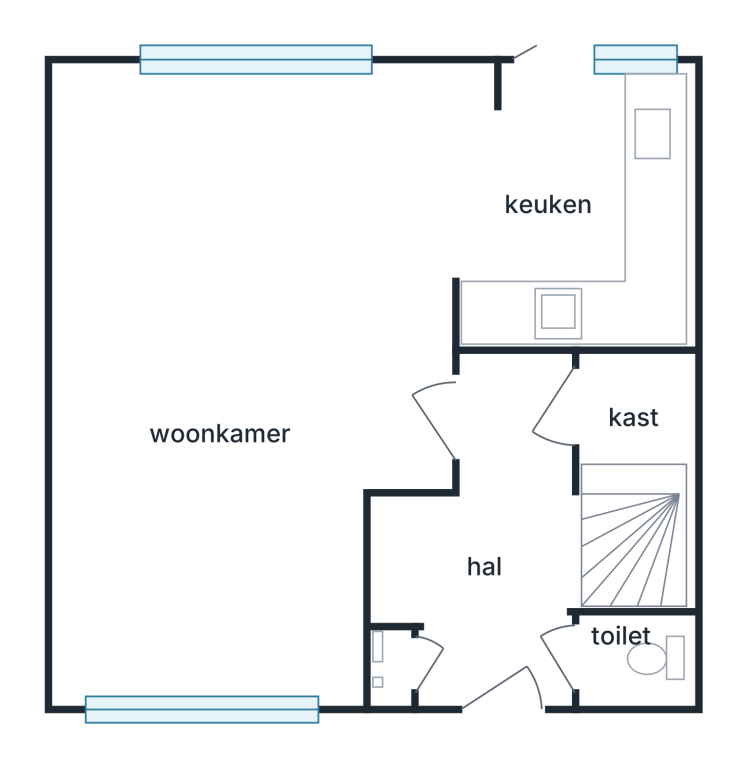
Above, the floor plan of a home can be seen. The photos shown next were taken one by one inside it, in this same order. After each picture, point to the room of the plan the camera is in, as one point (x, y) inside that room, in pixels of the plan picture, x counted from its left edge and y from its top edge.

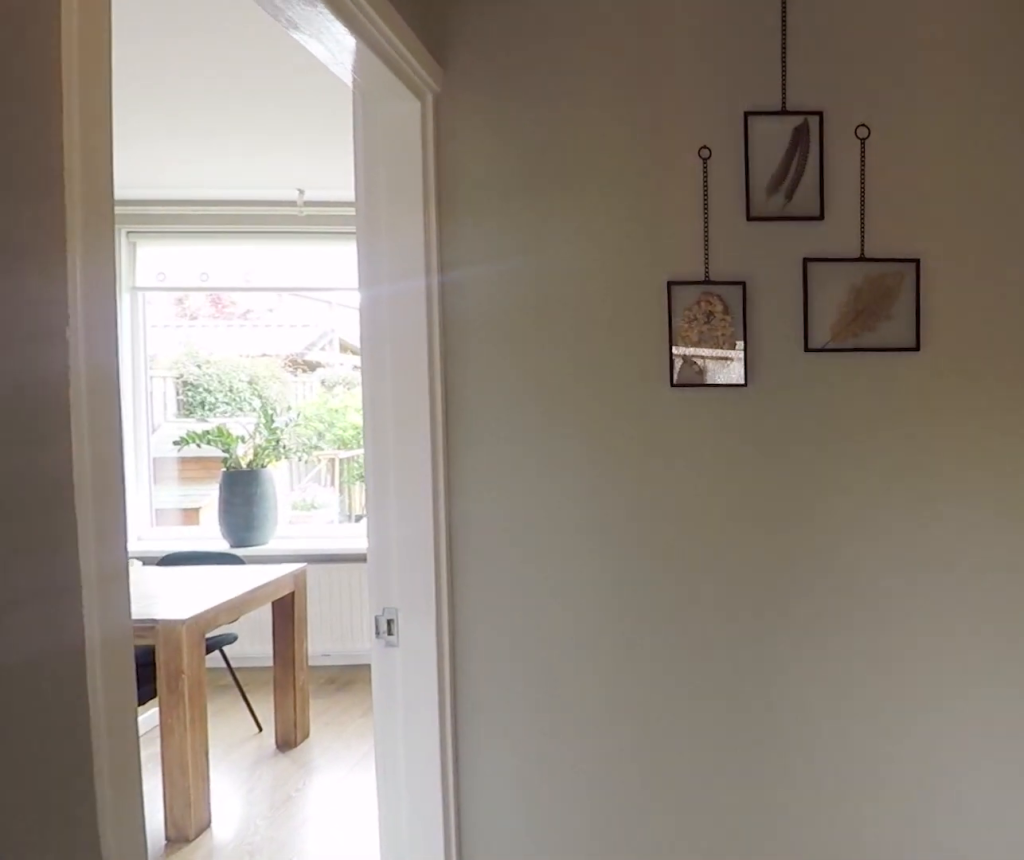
(491, 540)
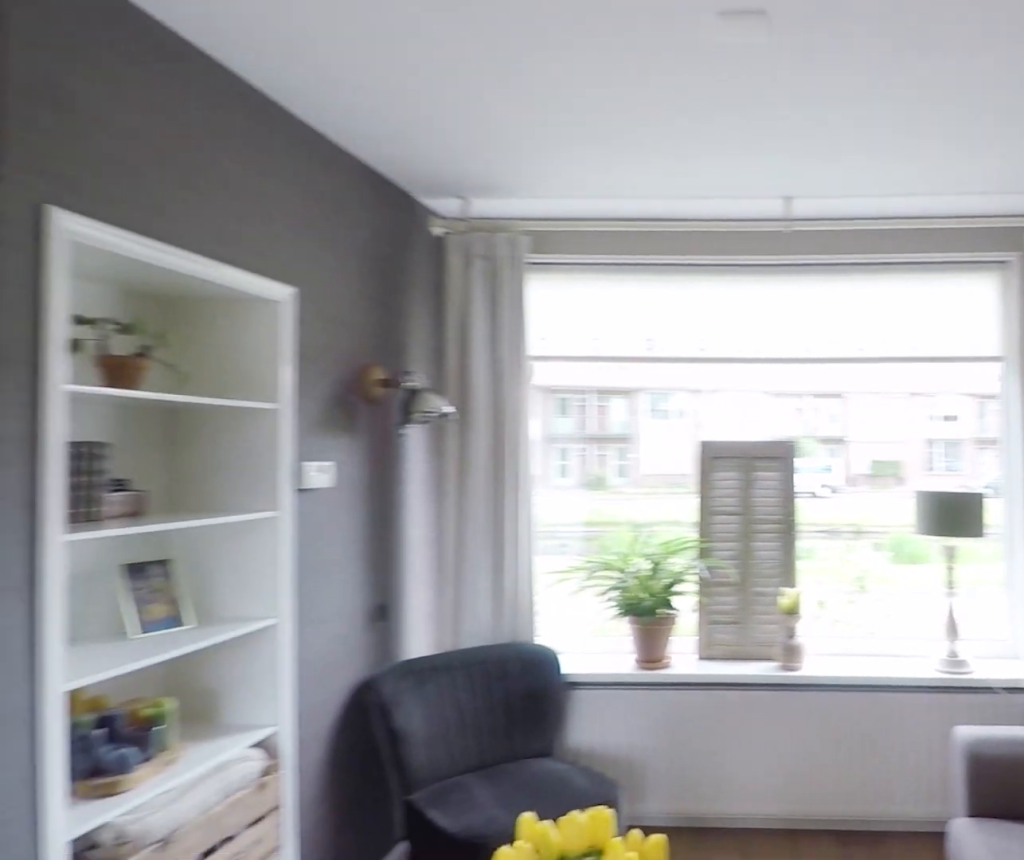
(173, 310)
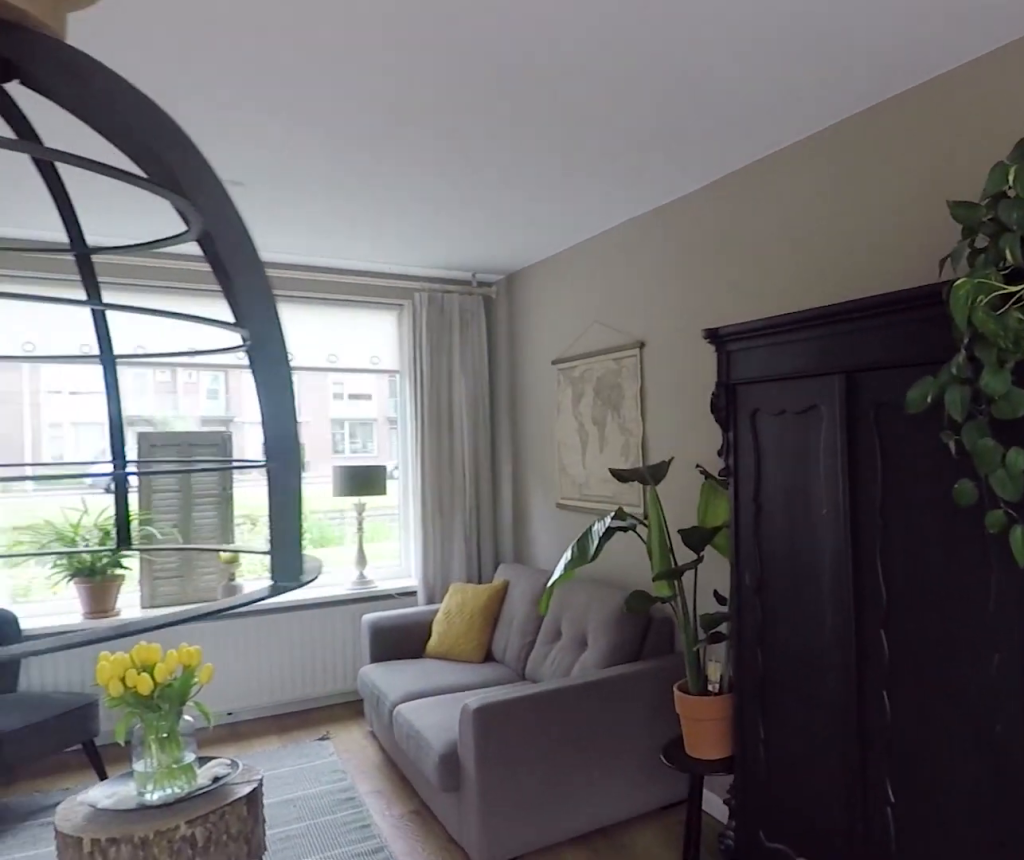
(173, 310)
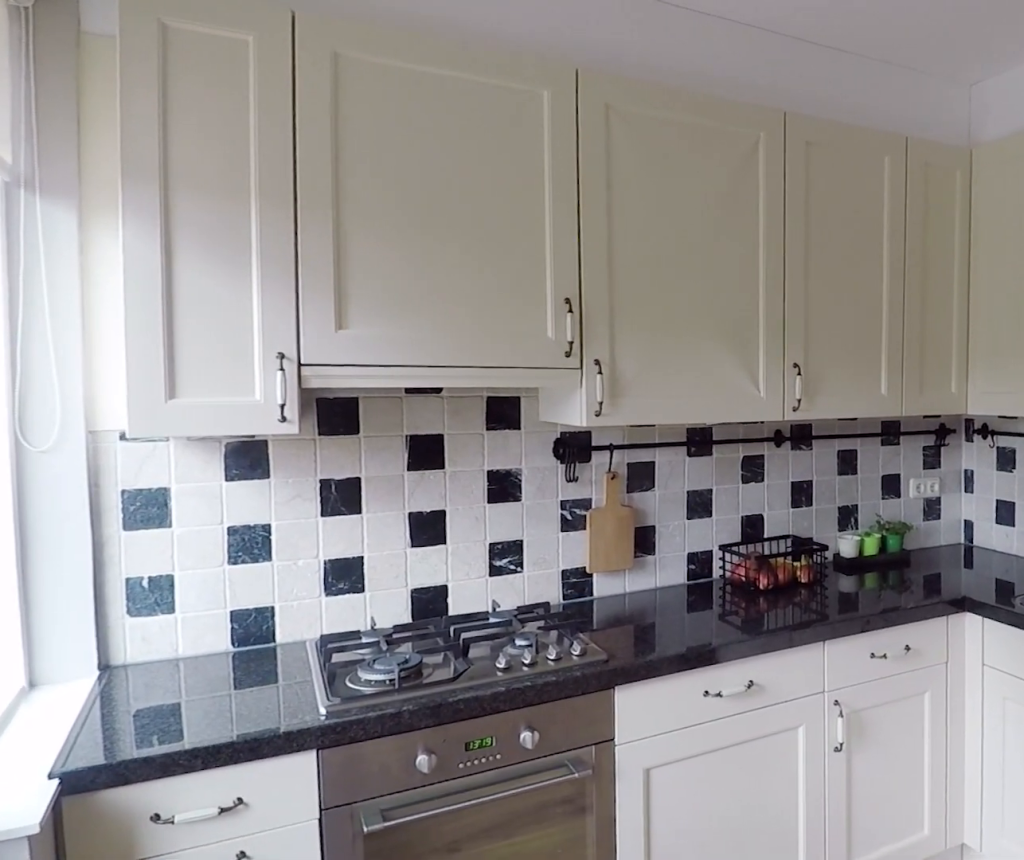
(568, 210)
